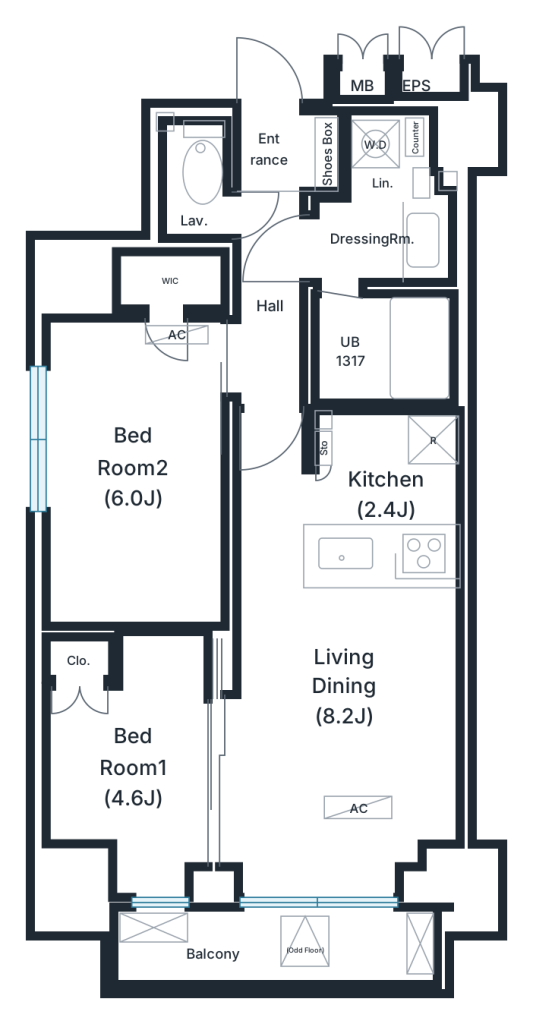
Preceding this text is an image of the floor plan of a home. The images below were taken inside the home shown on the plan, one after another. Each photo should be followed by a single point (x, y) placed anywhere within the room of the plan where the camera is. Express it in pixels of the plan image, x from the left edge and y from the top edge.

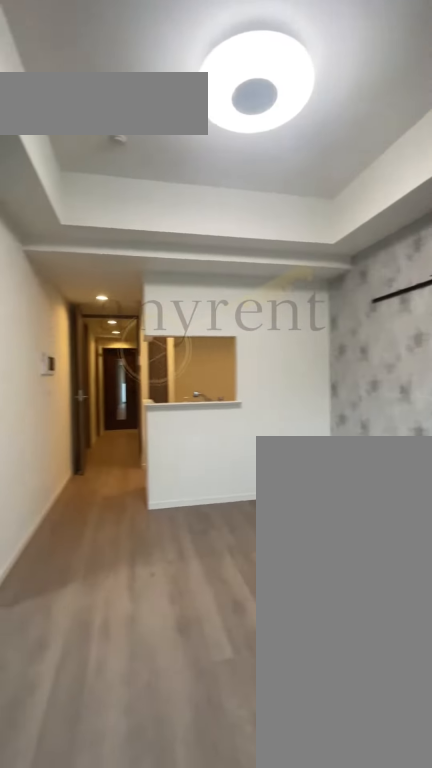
(338, 740)
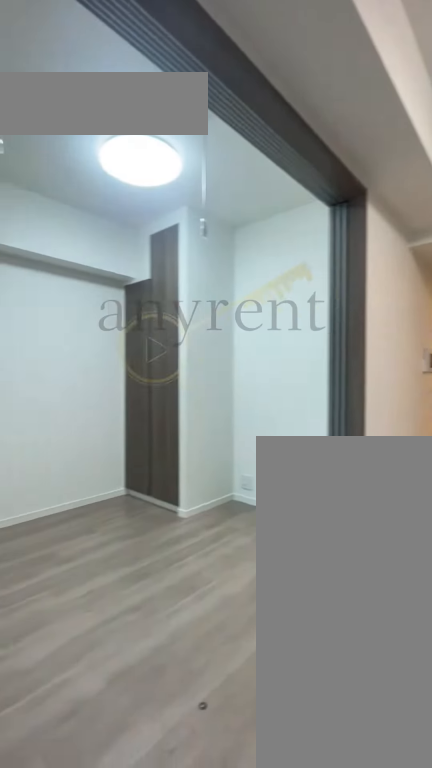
(338, 740)
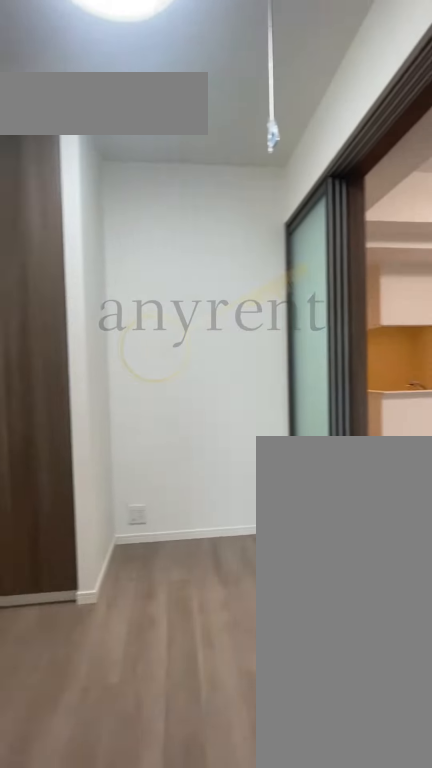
(140, 762)
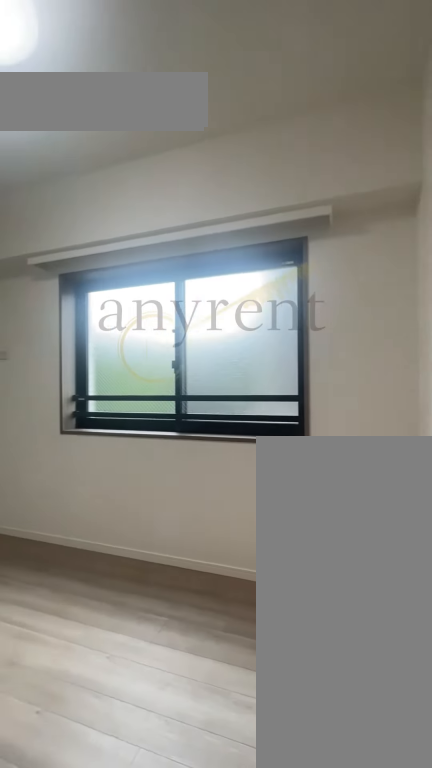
(135, 477)
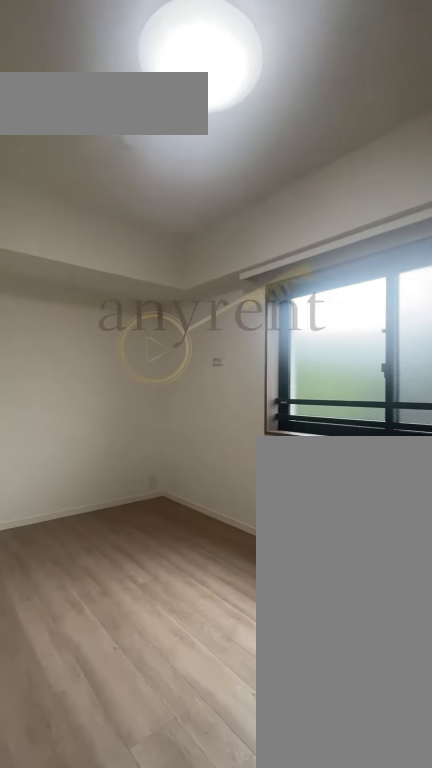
(135, 477)
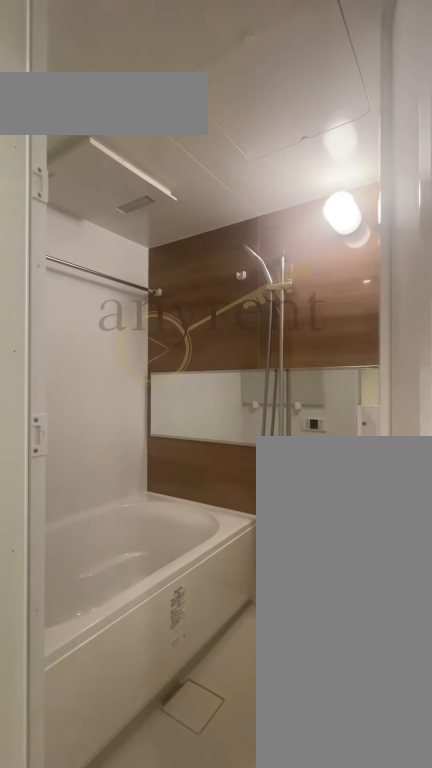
(353, 345)
